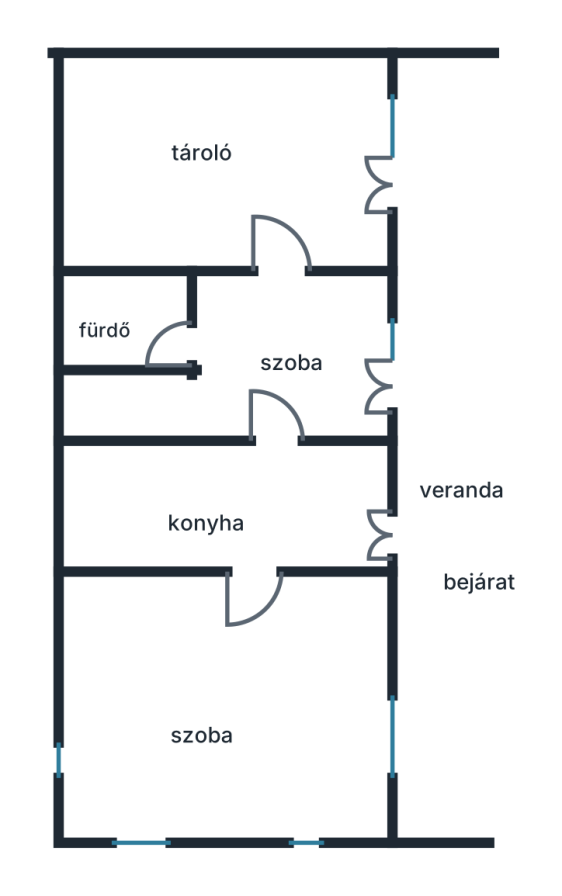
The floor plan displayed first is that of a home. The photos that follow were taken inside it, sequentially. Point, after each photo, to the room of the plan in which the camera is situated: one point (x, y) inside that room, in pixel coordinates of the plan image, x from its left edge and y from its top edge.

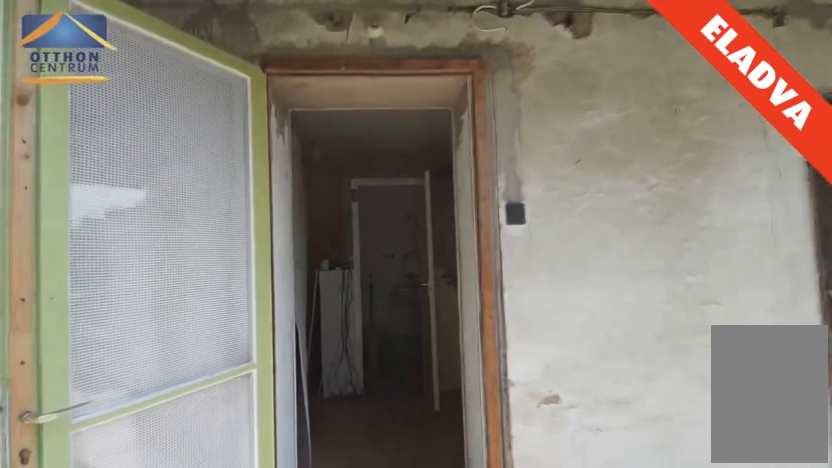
(451, 371)
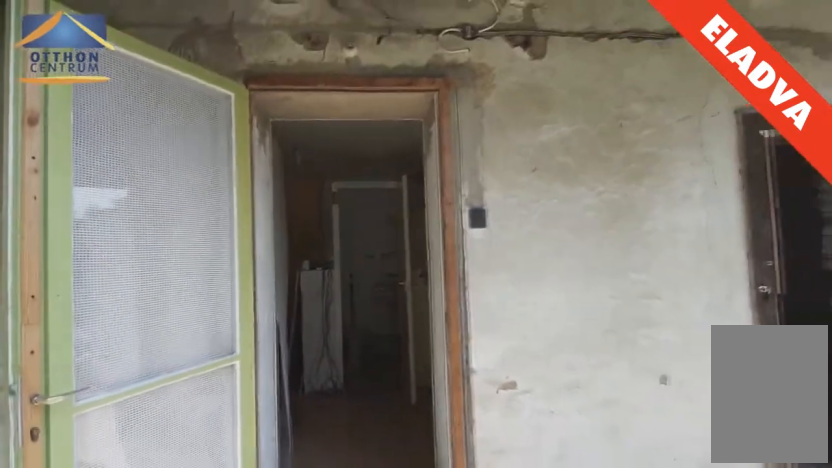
(451, 371)
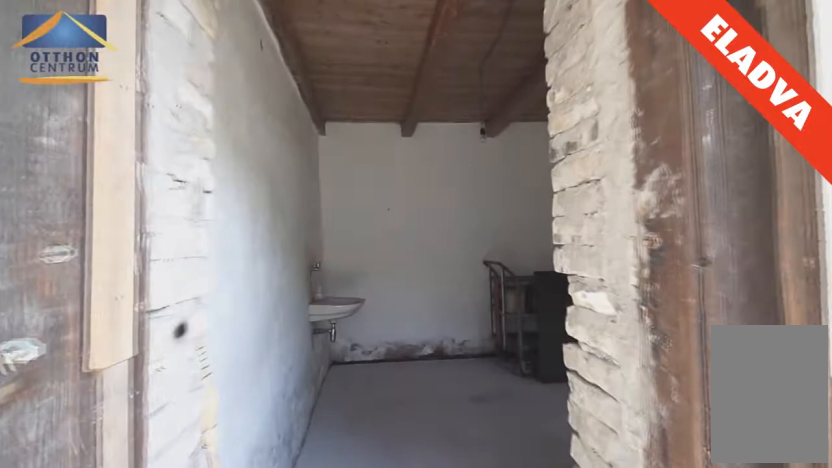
(391, 171)
